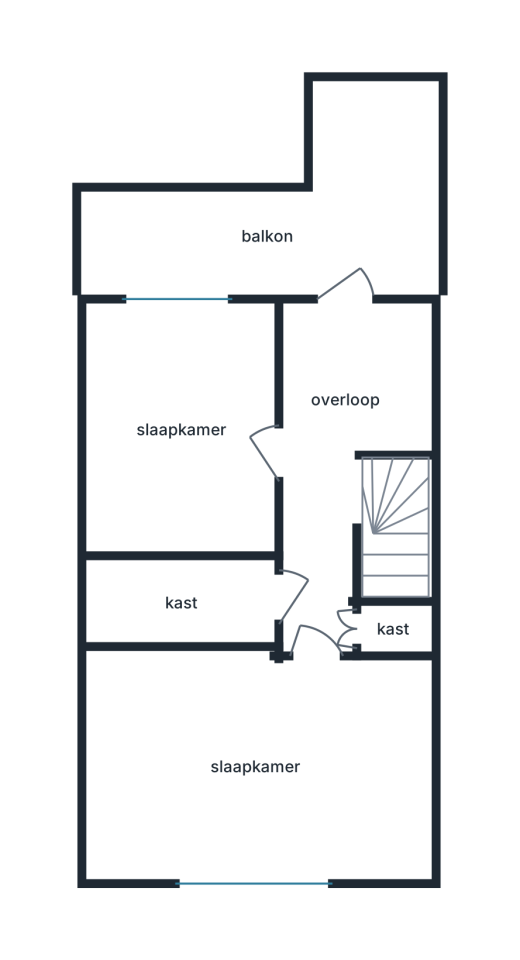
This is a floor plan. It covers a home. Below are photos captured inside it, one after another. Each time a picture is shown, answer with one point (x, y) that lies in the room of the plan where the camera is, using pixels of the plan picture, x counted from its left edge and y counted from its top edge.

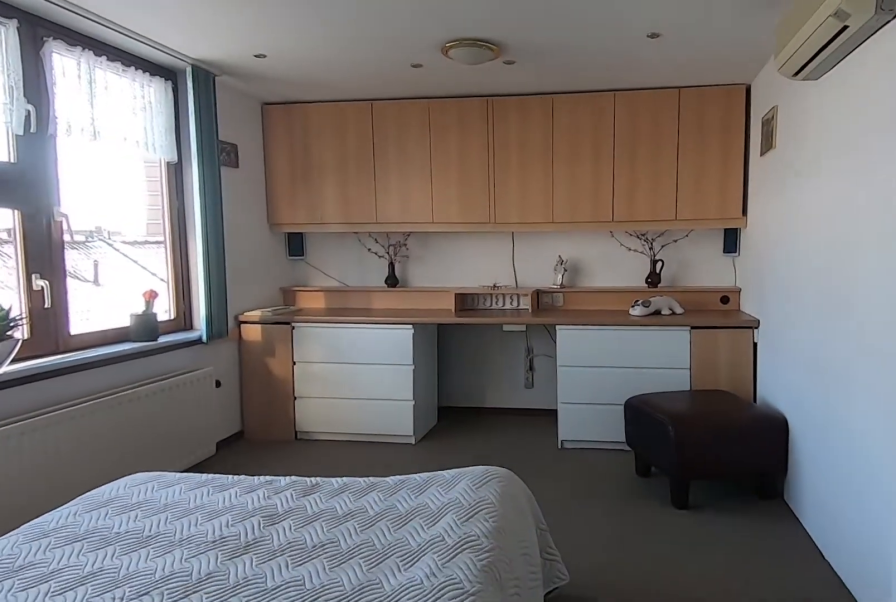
(249, 770)
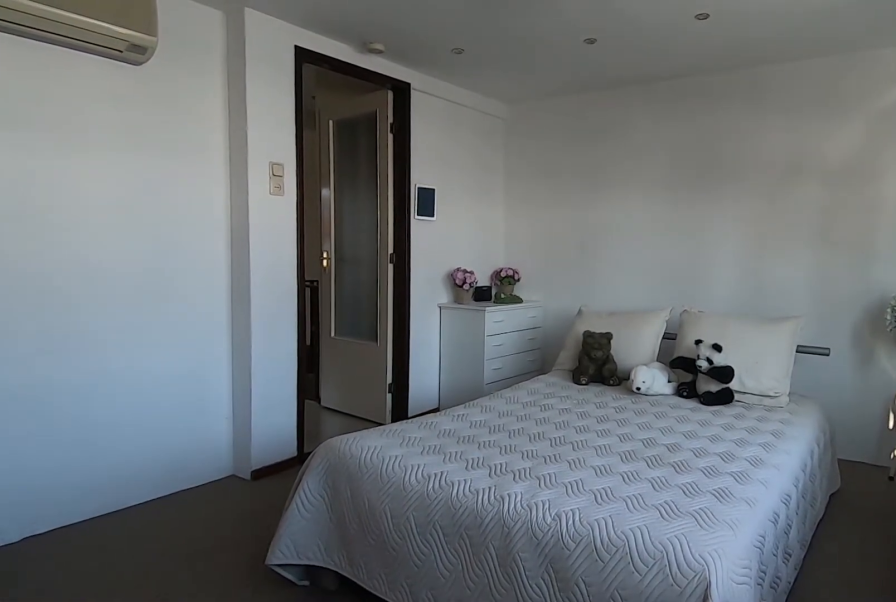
(249, 770)
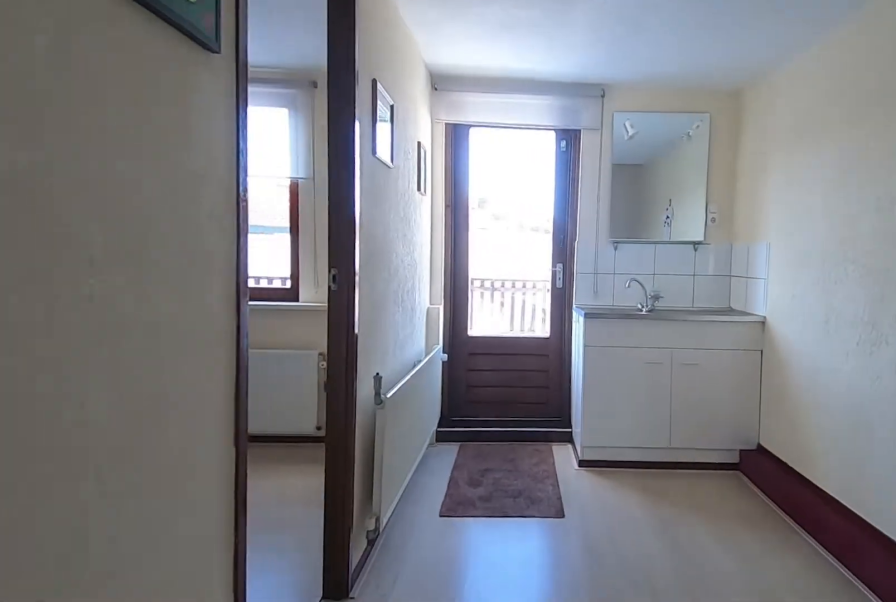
(319, 610)
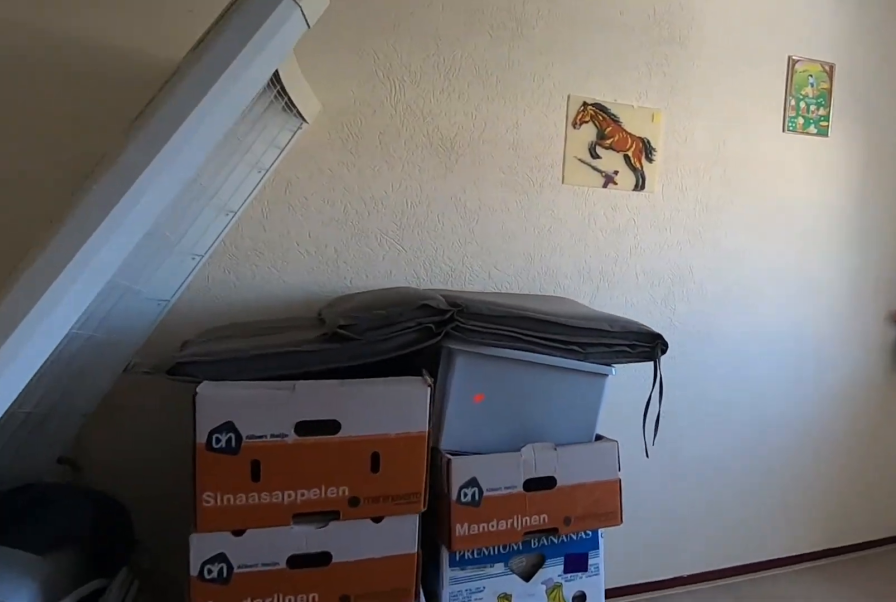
(144, 423)
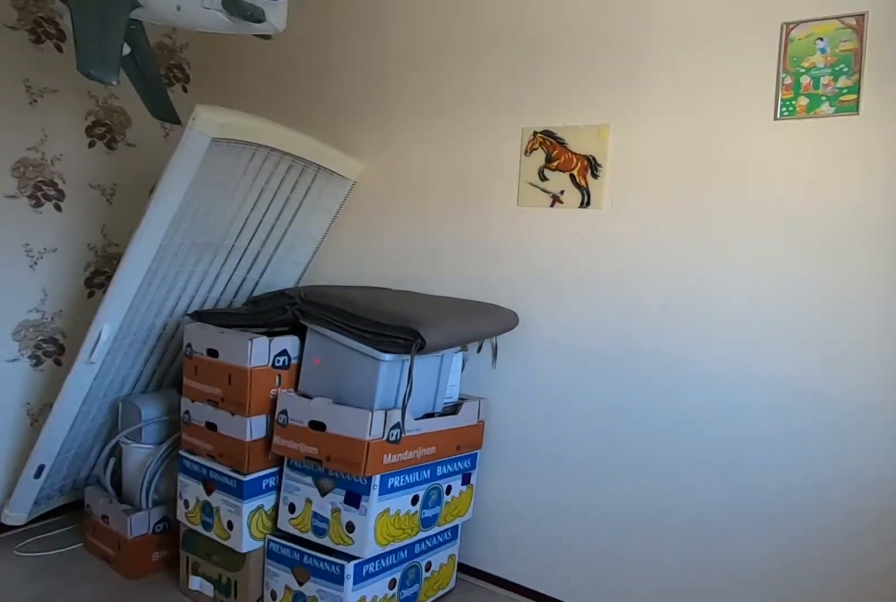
(144, 423)
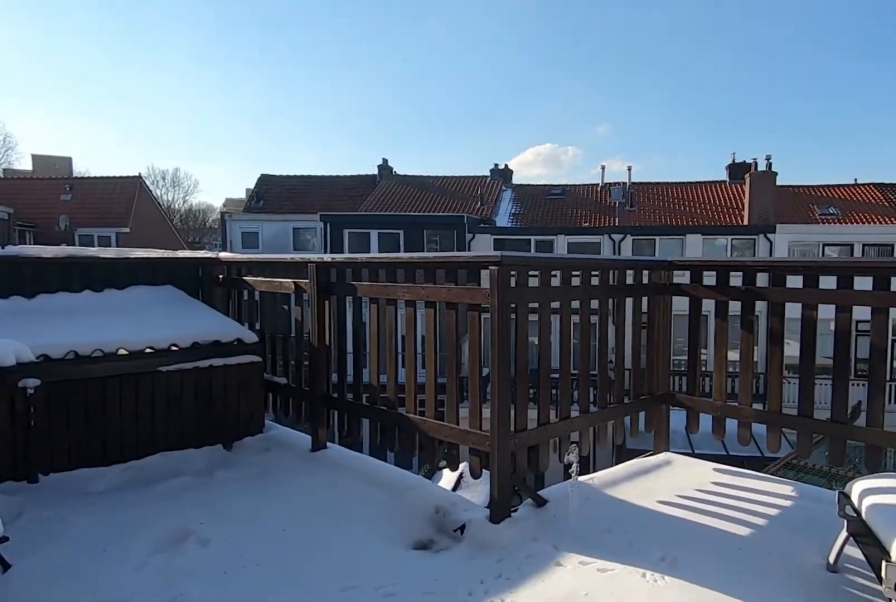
(294, 208)
